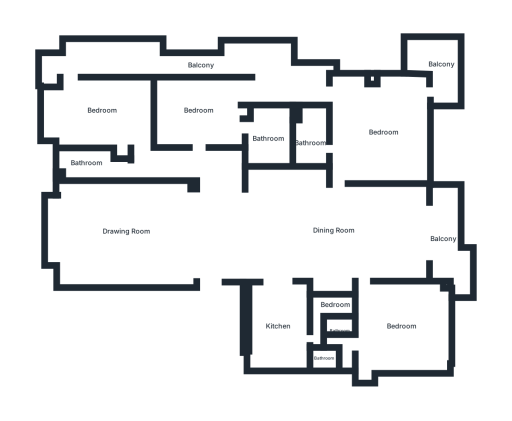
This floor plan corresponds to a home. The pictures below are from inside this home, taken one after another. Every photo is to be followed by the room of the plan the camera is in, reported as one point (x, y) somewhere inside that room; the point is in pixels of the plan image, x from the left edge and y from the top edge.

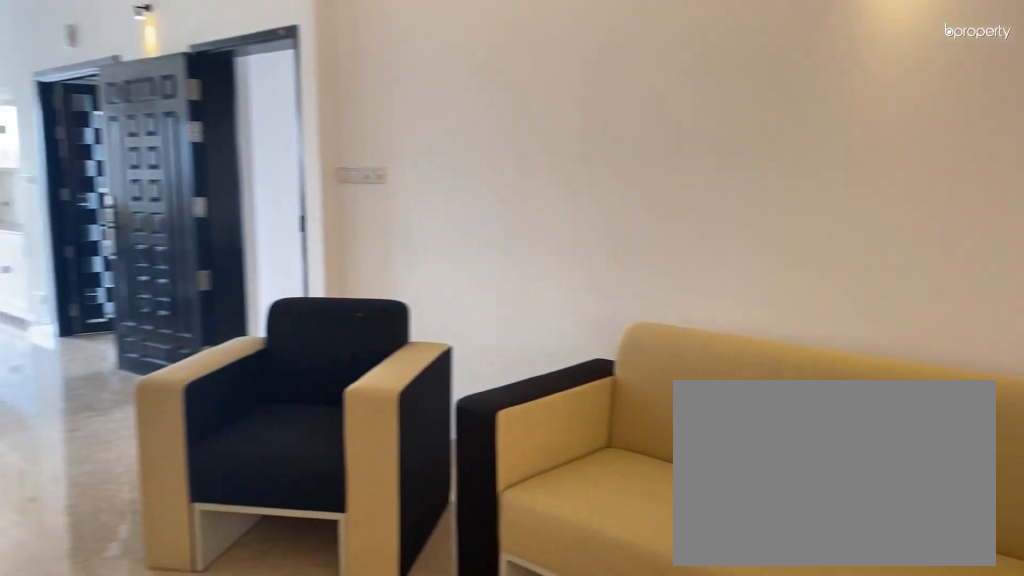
(128, 235)
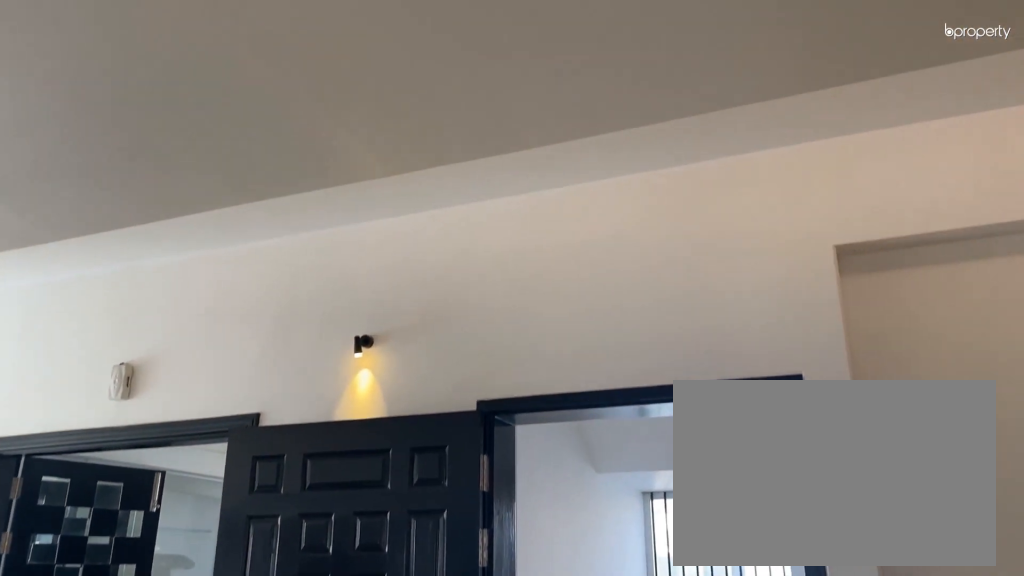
(128, 235)
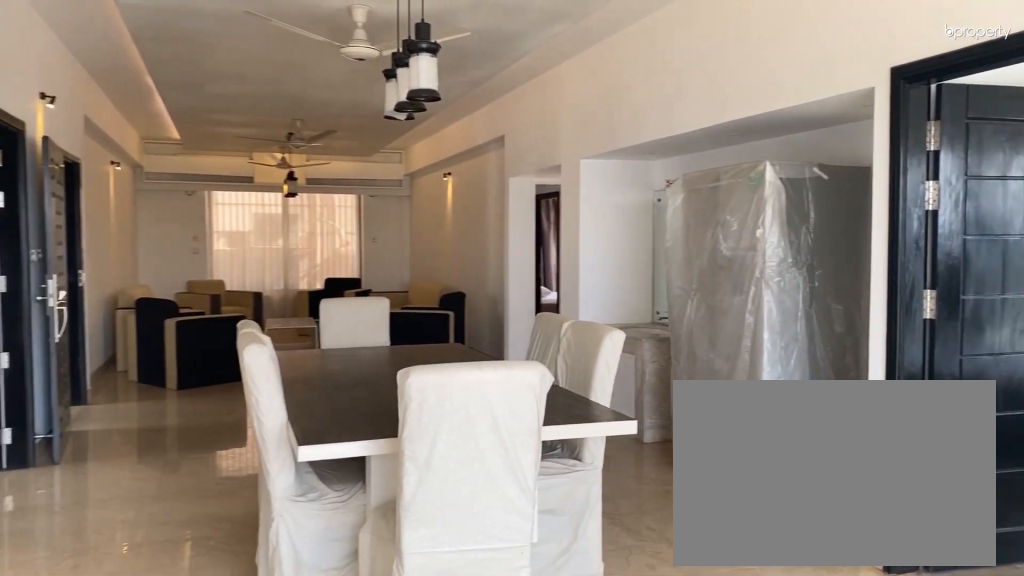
(331, 230)
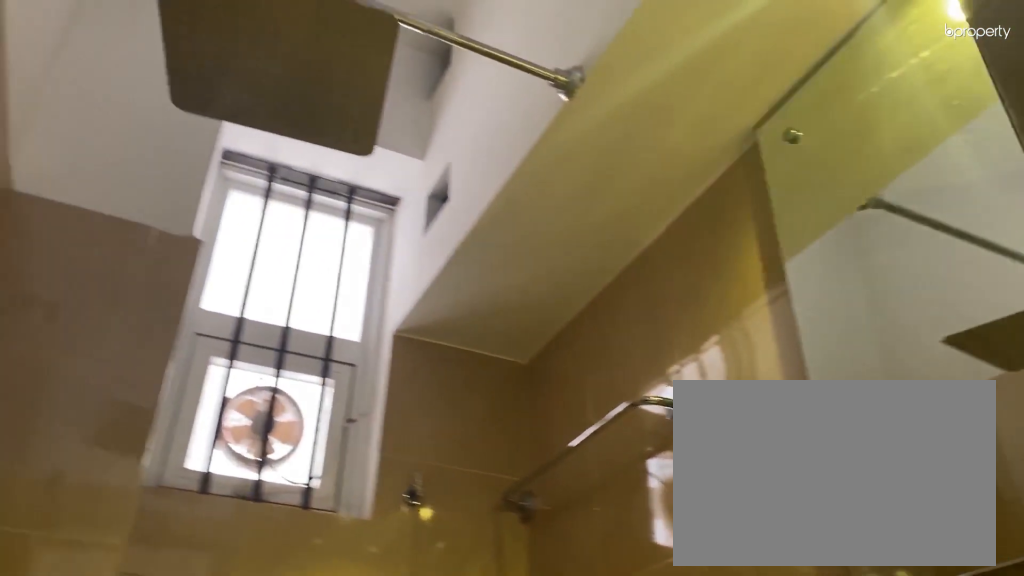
(85, 161)
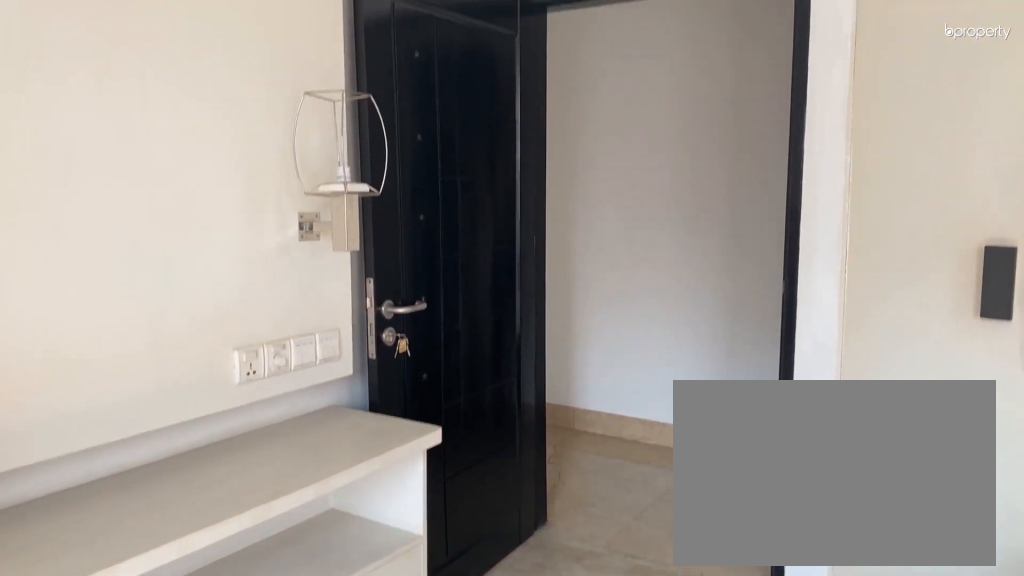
(101, 112)
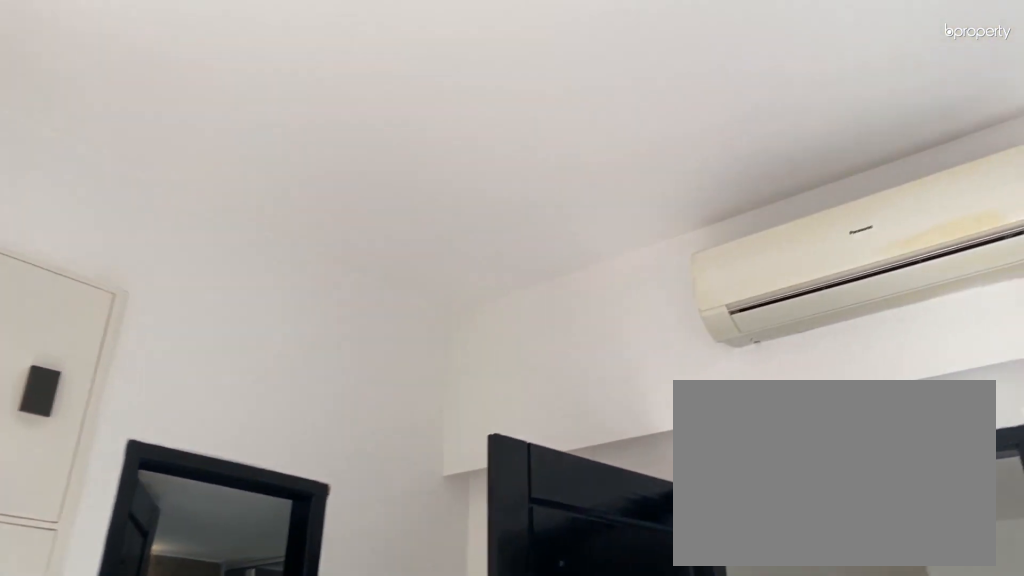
(197, 110)
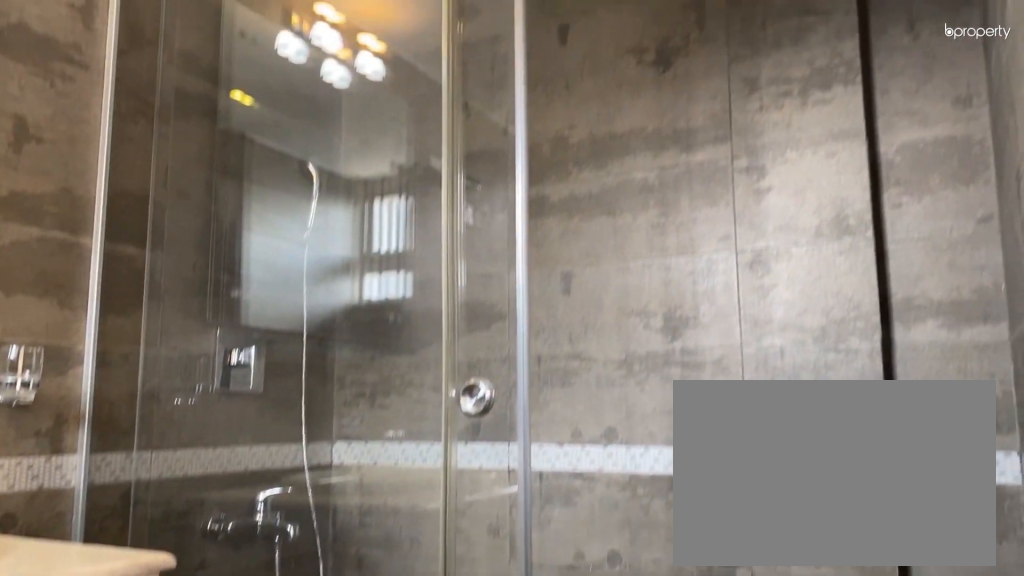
(267, 139)
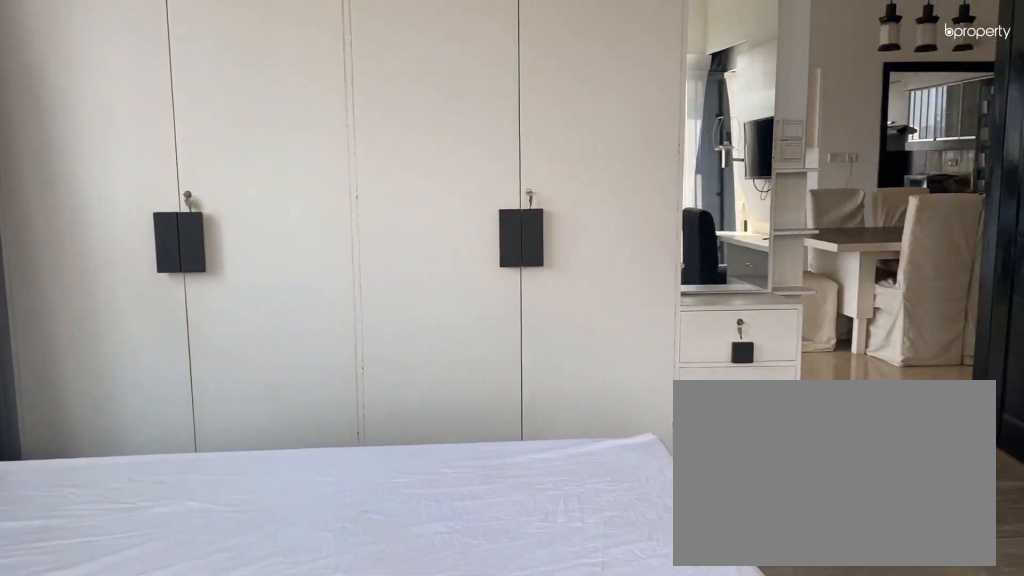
(377, 134)
